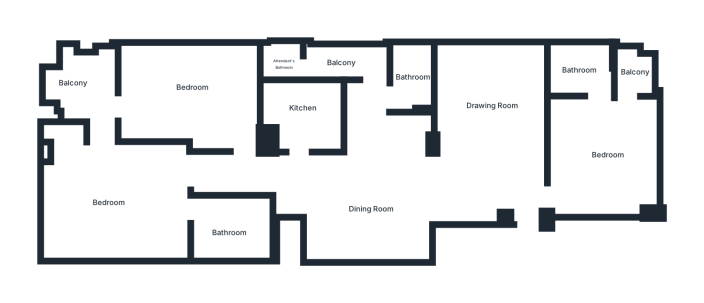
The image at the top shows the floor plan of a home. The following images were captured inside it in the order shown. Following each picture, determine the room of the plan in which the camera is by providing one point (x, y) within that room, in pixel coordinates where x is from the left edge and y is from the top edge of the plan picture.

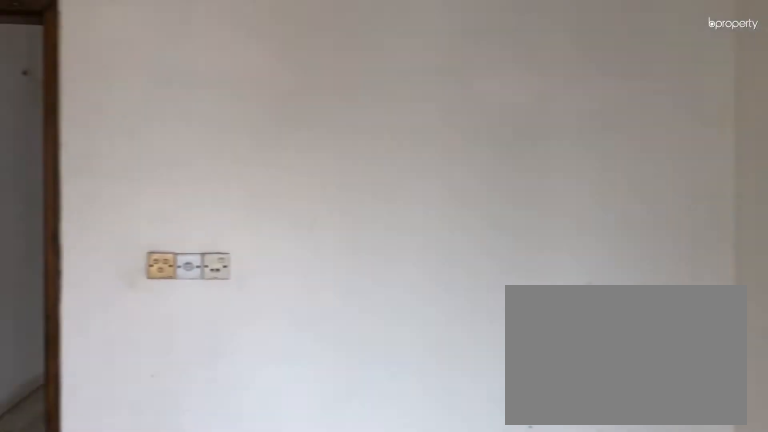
(604, 152)
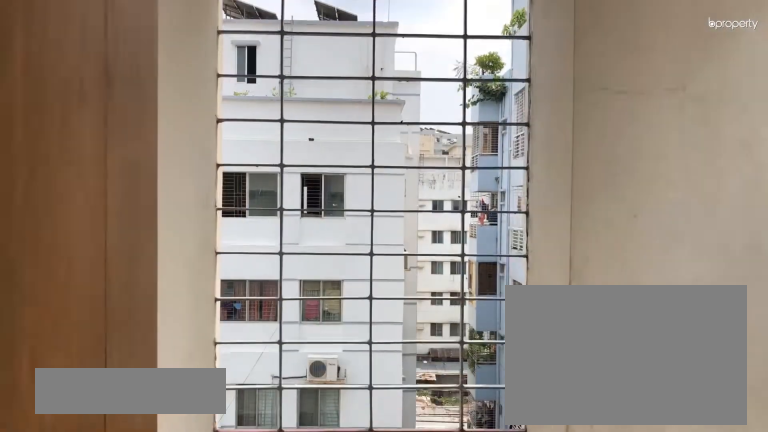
(633, 71)
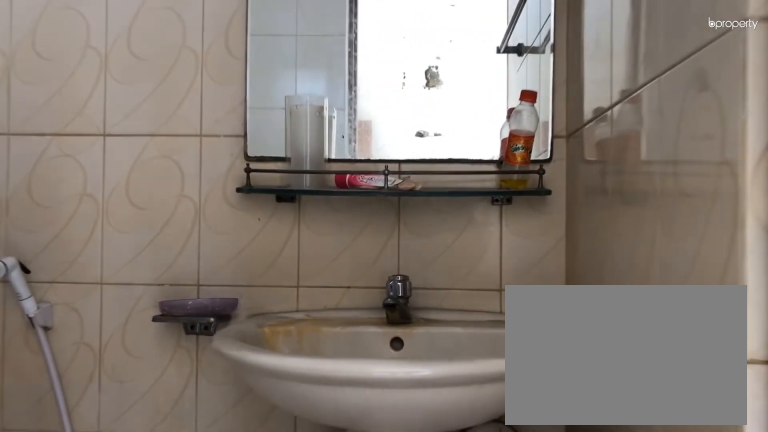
(575, 71)
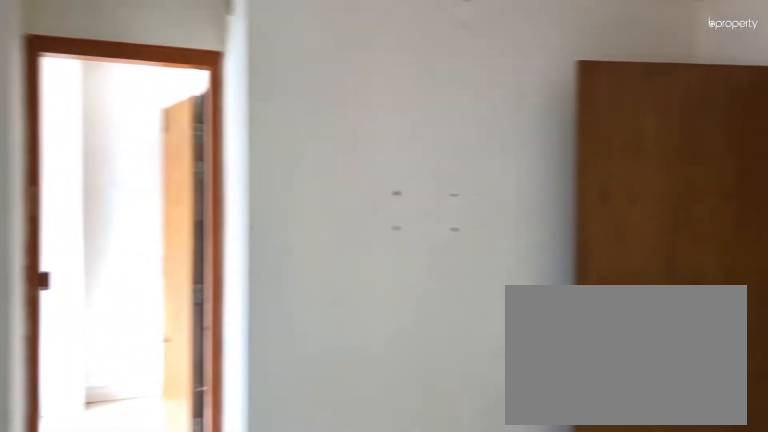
(115, 200)
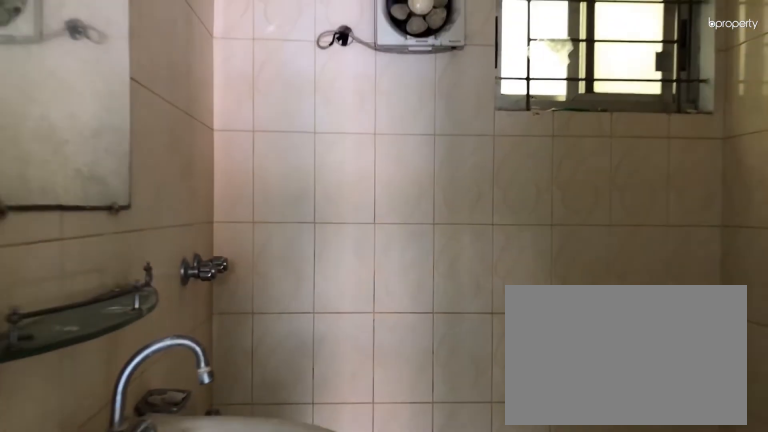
(228, 229)
